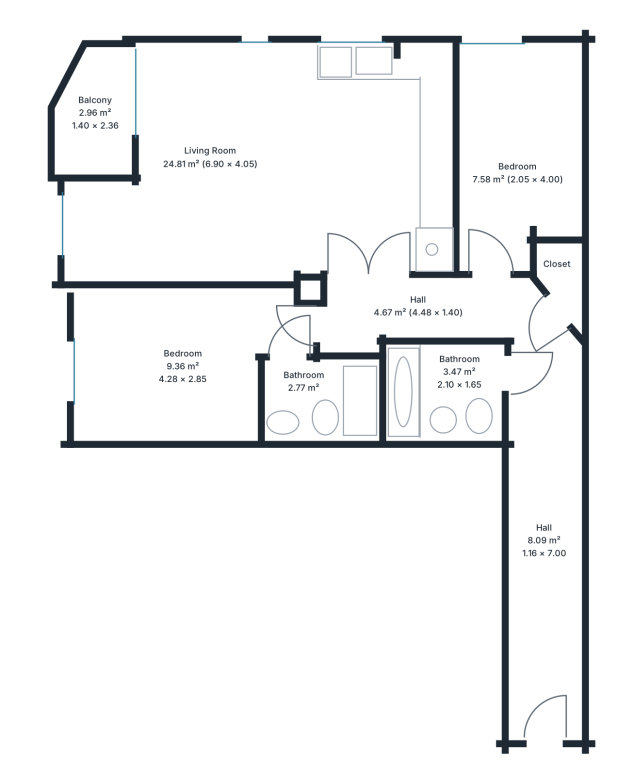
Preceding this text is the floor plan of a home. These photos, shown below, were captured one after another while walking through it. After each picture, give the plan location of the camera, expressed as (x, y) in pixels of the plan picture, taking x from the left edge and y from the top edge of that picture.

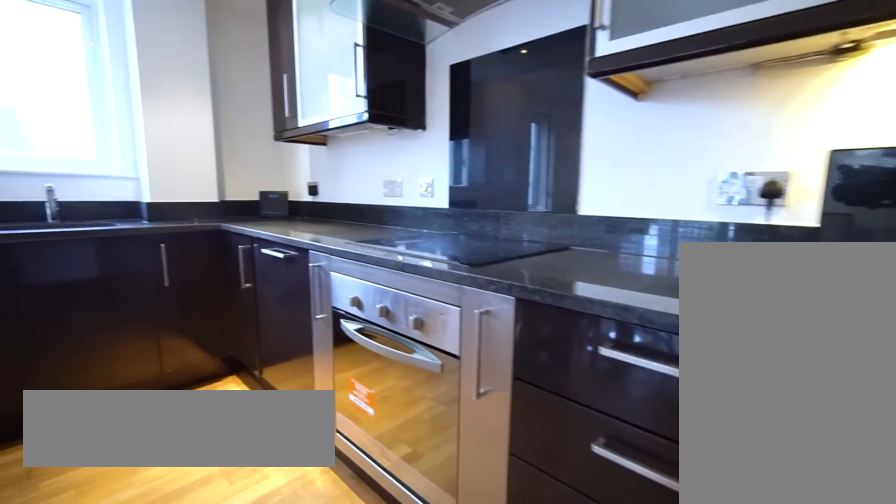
(386, 212)
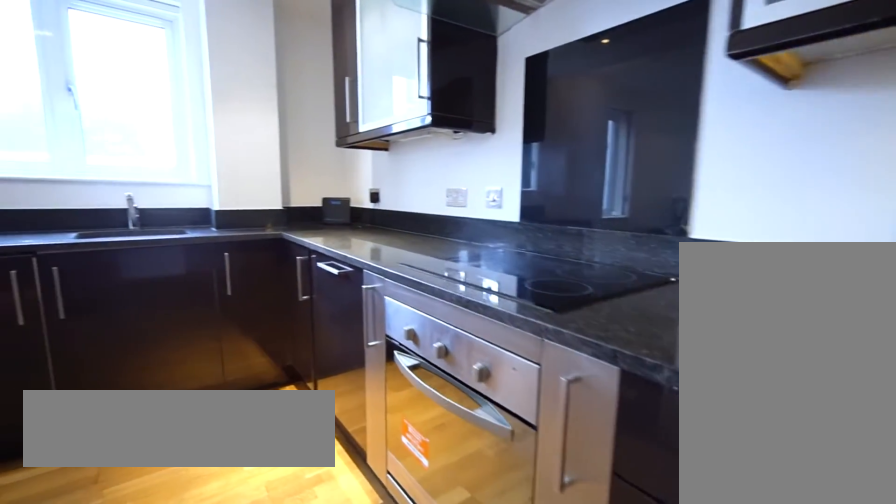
(387, 208)
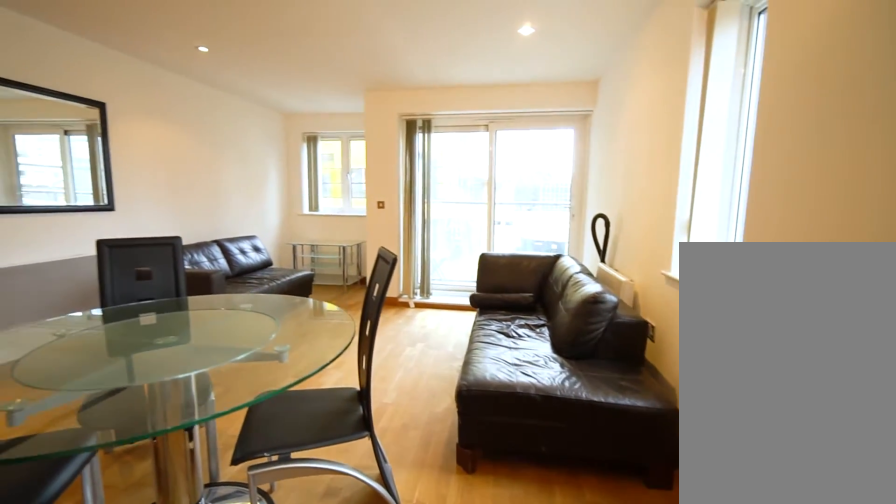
(360, 82)
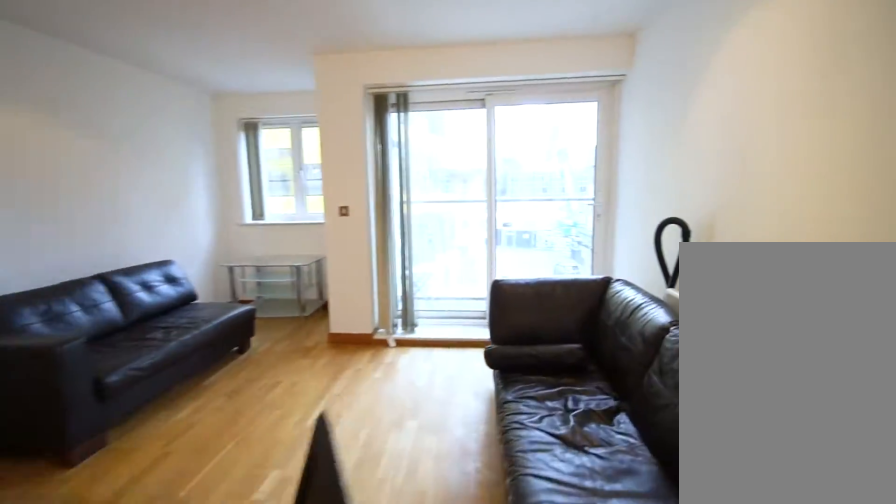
(312, 106)
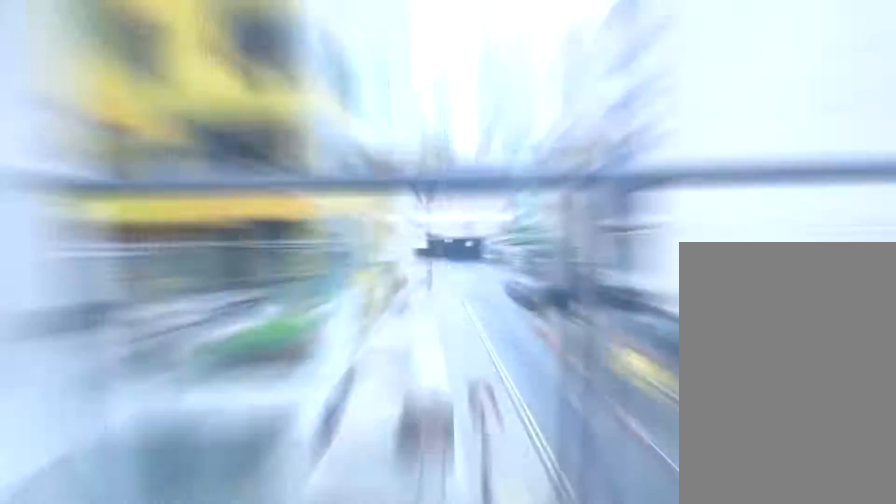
(110, 105)
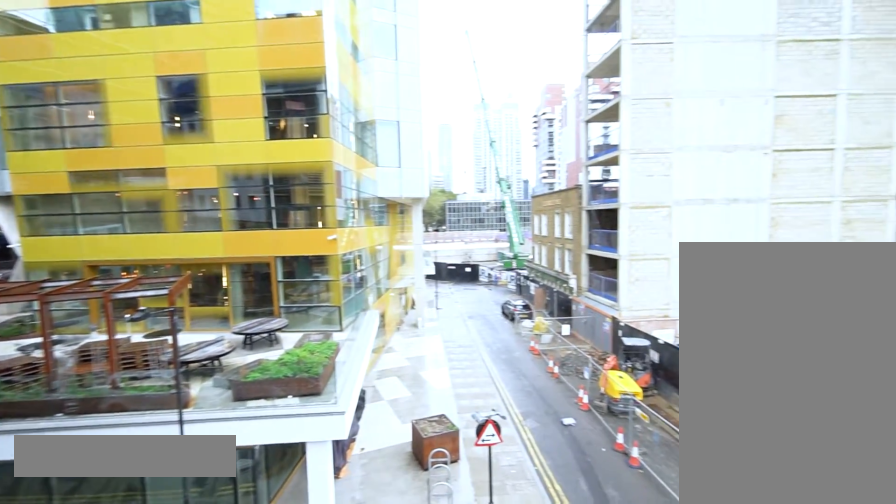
(96, 104)
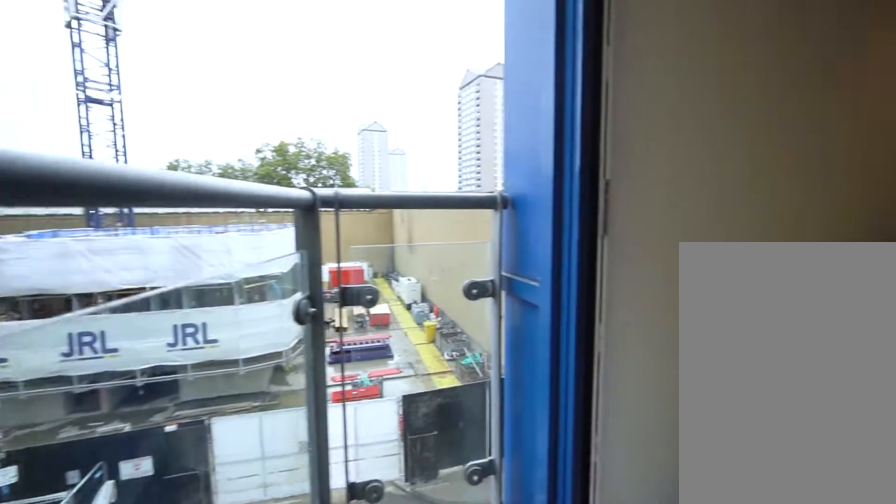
(96, 104)
